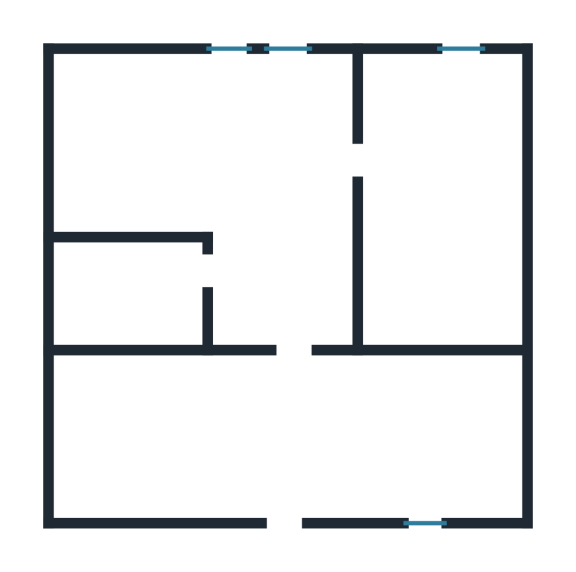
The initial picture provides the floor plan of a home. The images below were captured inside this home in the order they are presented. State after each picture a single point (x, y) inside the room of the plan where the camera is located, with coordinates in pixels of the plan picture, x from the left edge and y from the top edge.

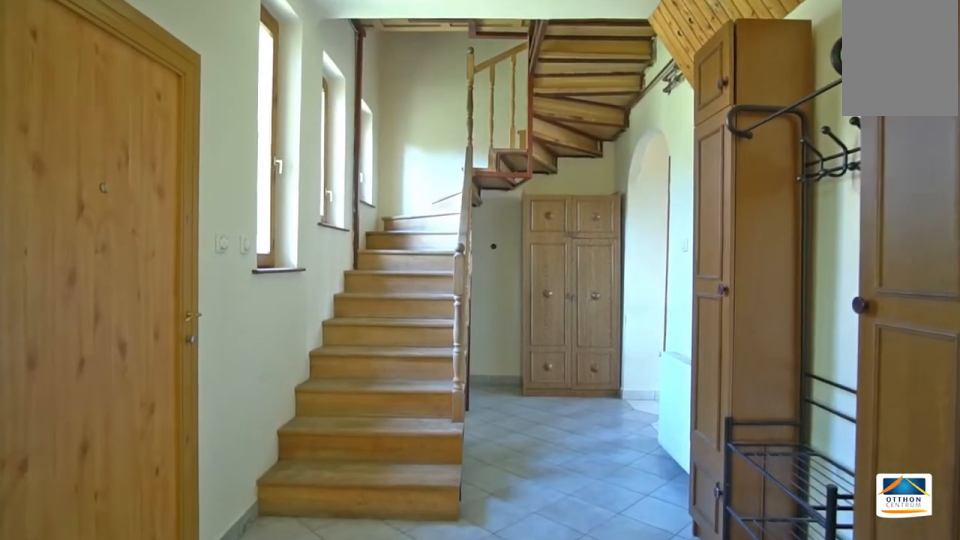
(302, 441)
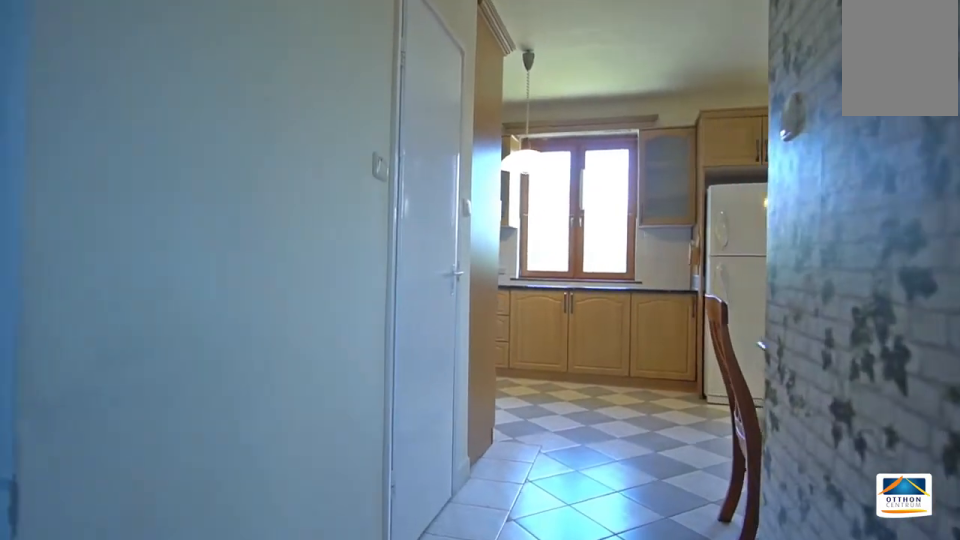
(300, 441)
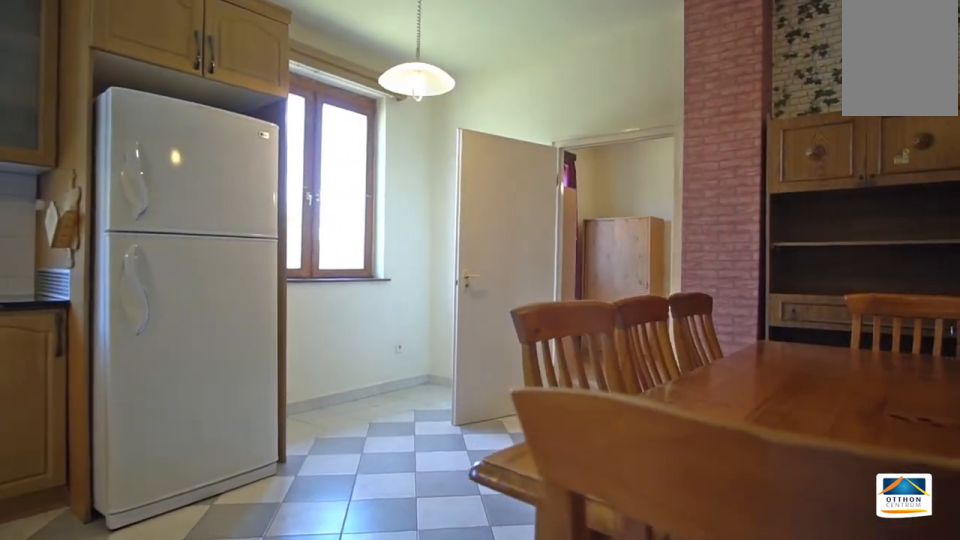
(301, 152)
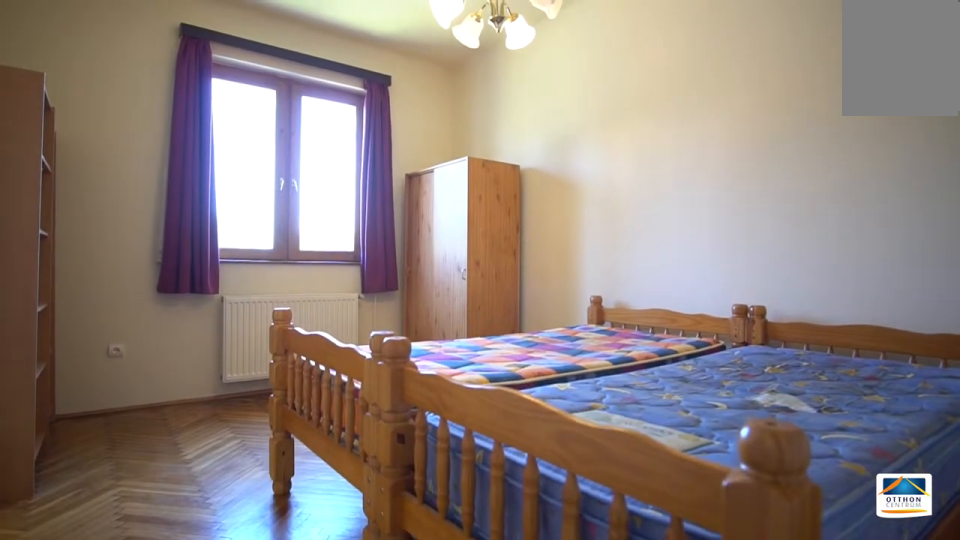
(445, 197)
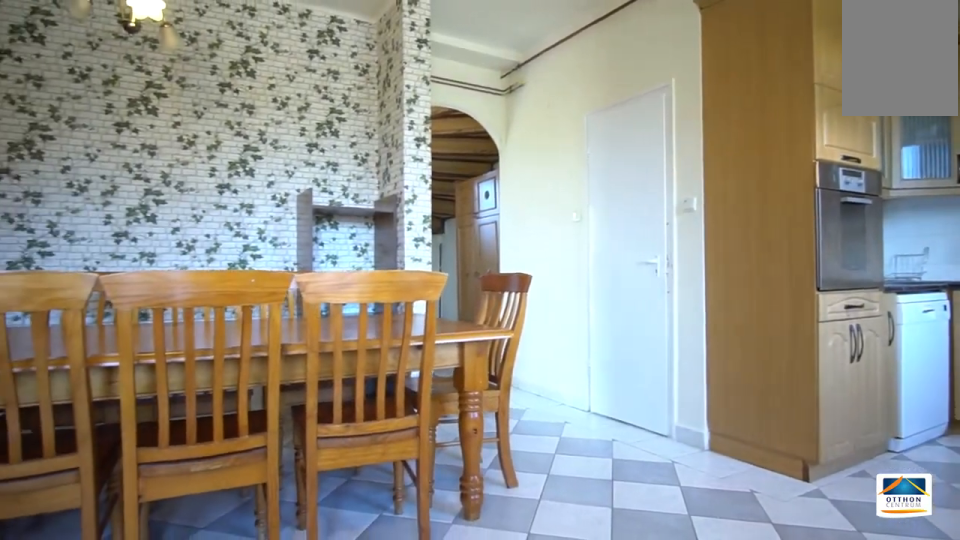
(302, 152)
